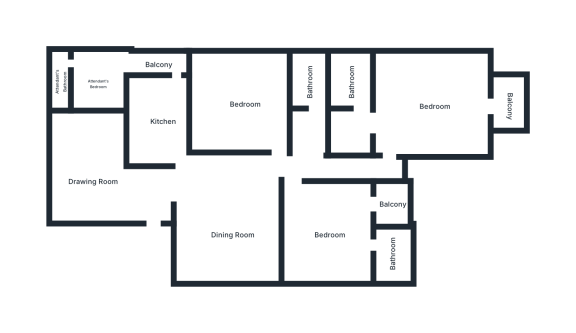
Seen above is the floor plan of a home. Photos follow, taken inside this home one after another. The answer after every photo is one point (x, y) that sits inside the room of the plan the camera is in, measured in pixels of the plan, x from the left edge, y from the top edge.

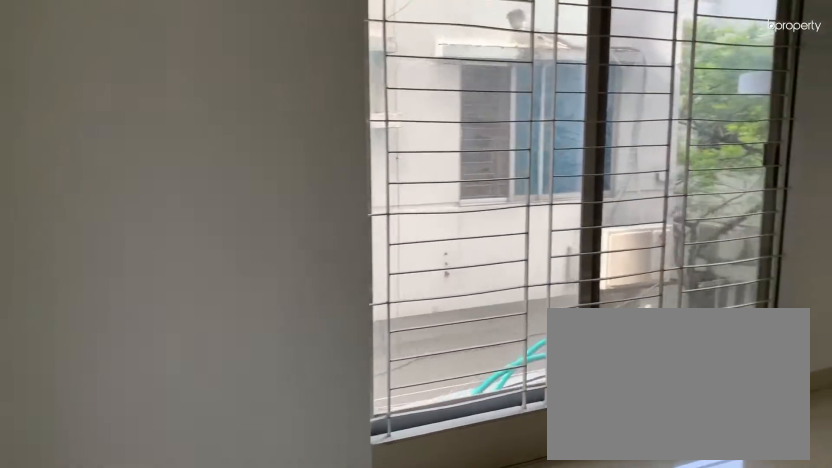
(94, 181)
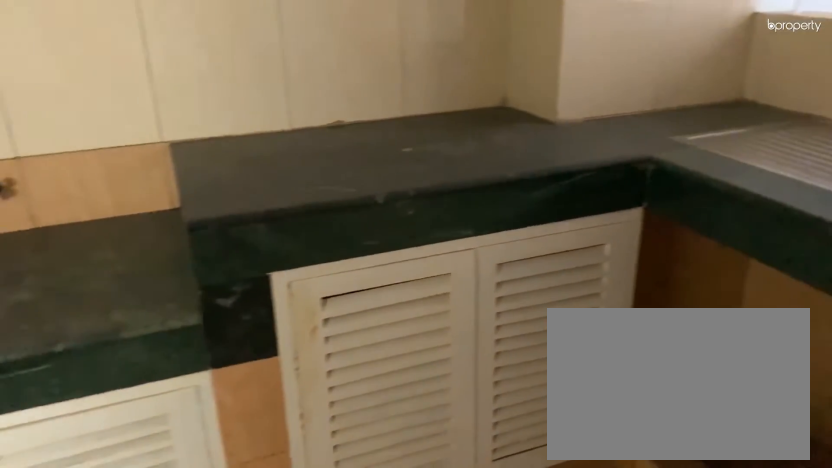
(163, 121)
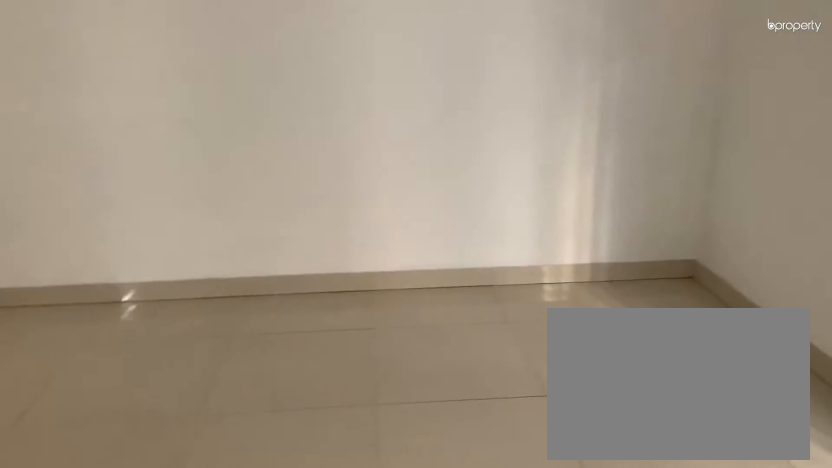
(245, 103)
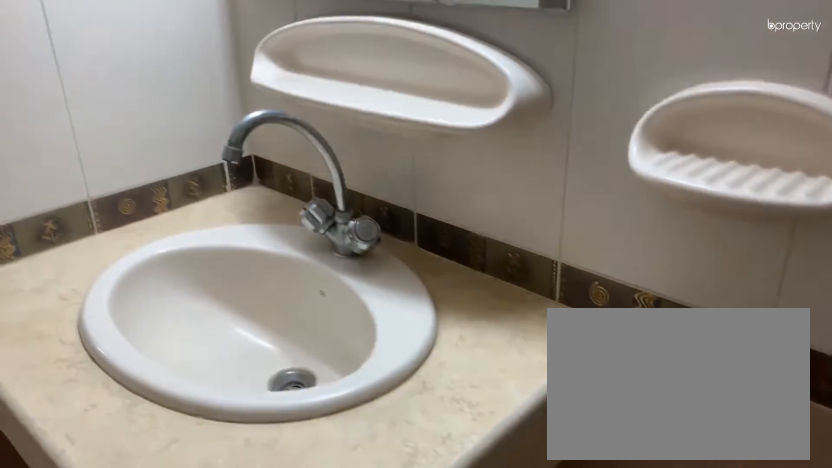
(310, 79)
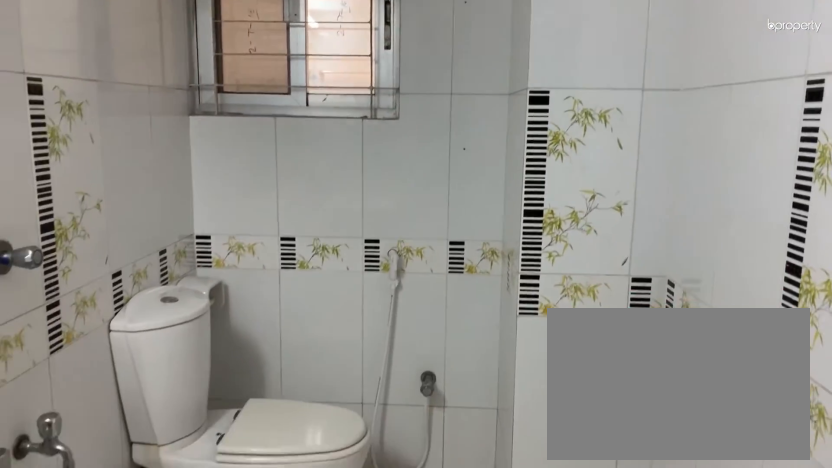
(351, 80)
